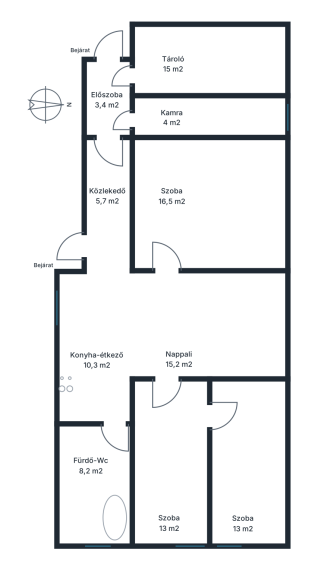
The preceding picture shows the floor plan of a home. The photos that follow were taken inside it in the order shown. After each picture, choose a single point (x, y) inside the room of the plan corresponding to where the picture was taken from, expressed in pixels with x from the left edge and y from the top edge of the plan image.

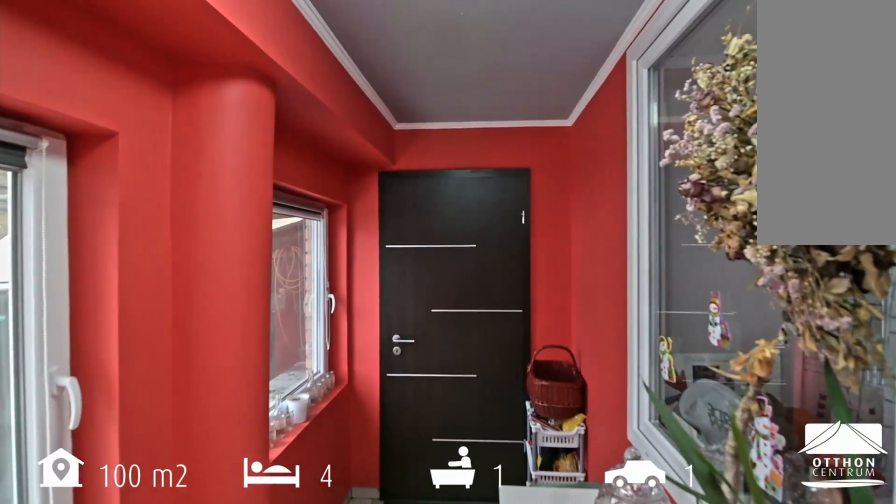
(108, 222)
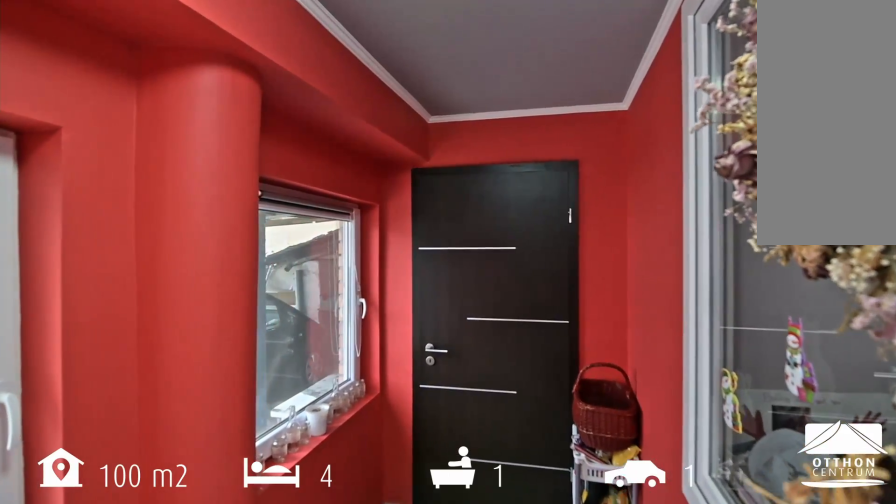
(108, 222)
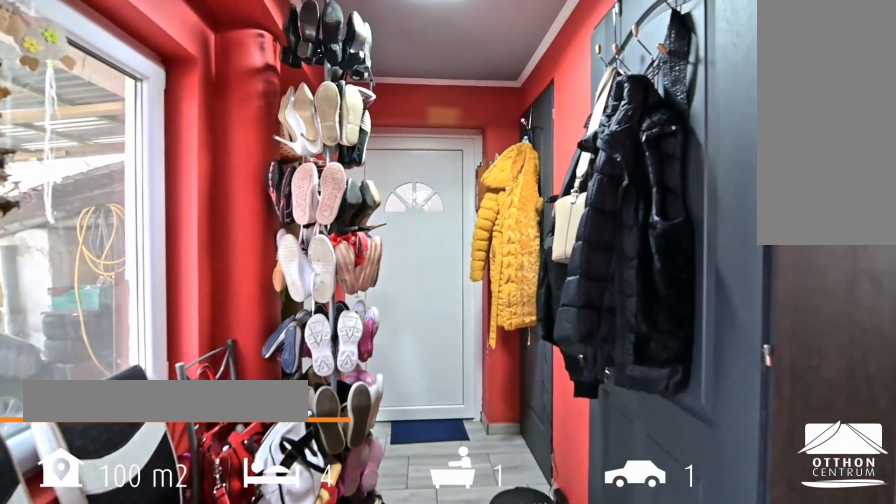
(109, 101)
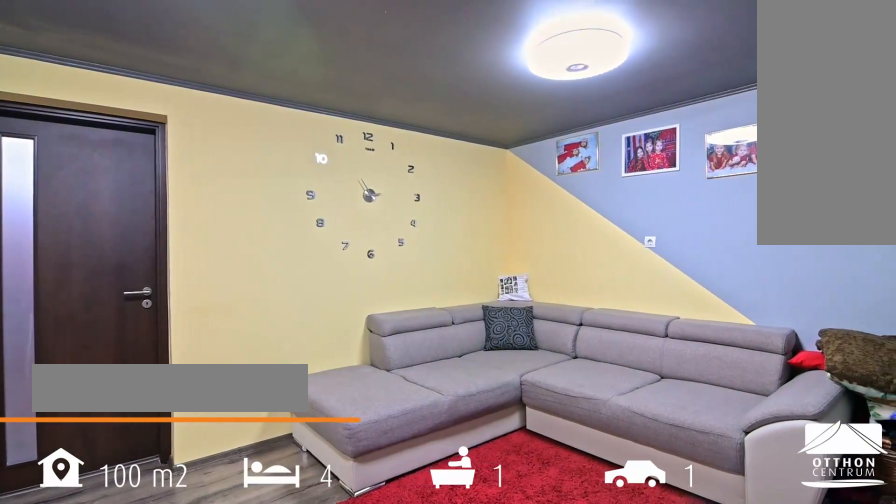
(220, 331)
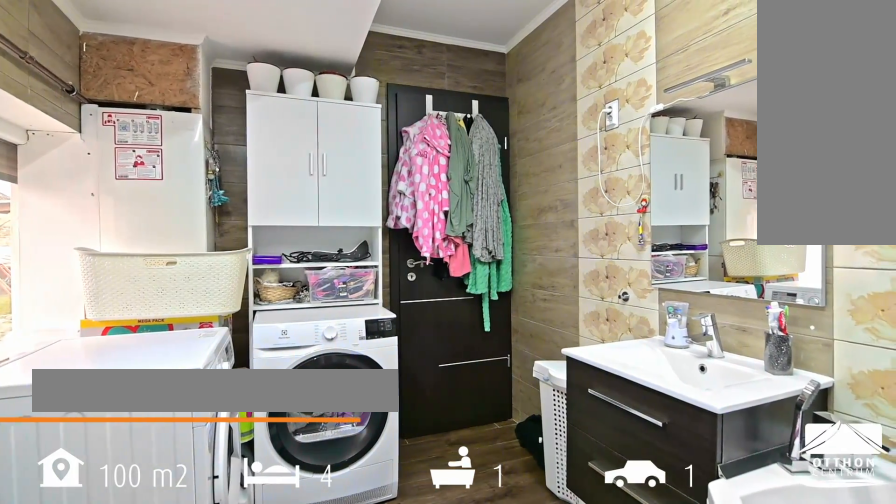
(96, 503)
